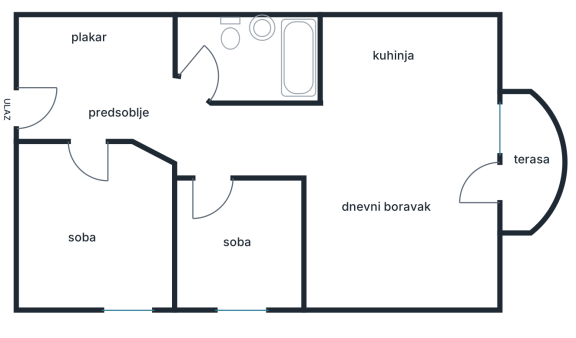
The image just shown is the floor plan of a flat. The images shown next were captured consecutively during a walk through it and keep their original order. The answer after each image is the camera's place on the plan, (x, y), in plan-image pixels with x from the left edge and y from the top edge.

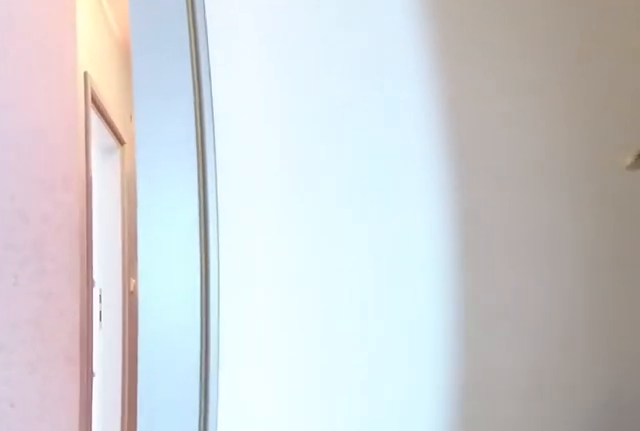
(219, 73)
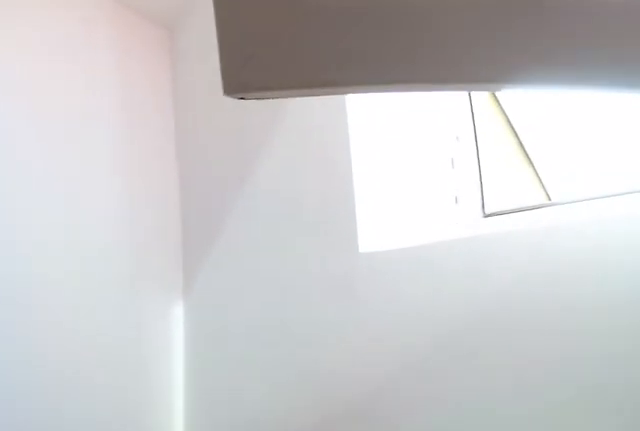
(199, 259)
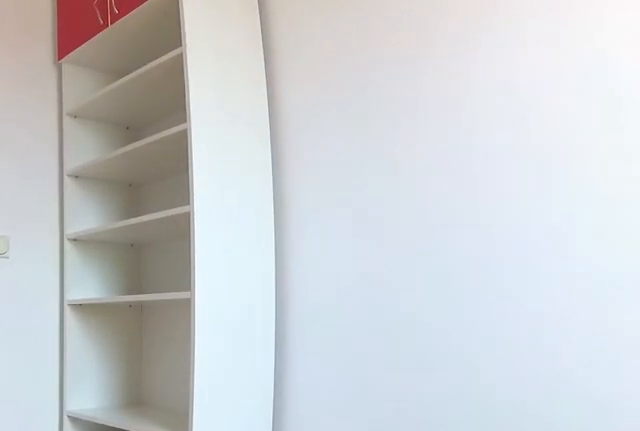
(209, 277)
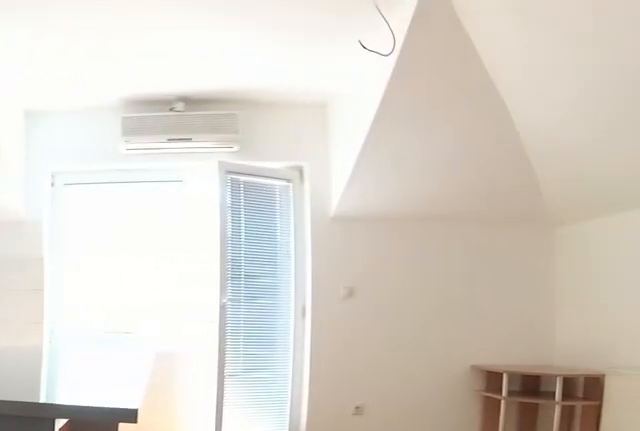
(229, 147)
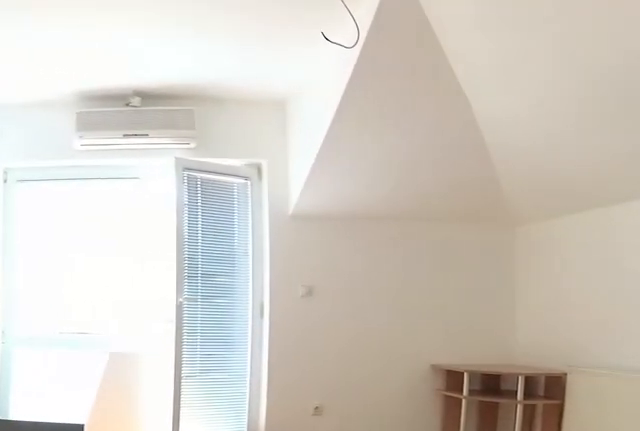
(236, 144)
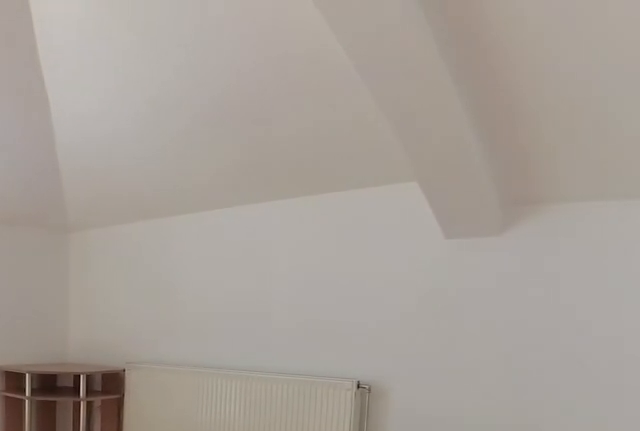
(301, 152)
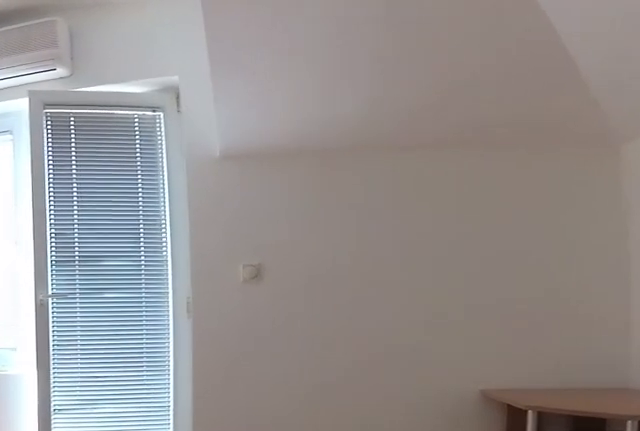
(365, 210)
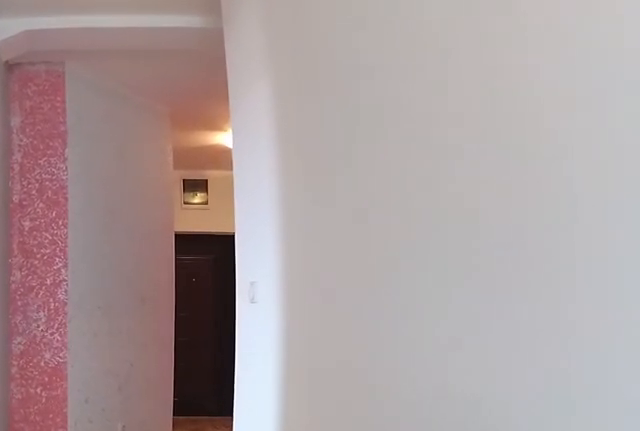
(363, 129)
